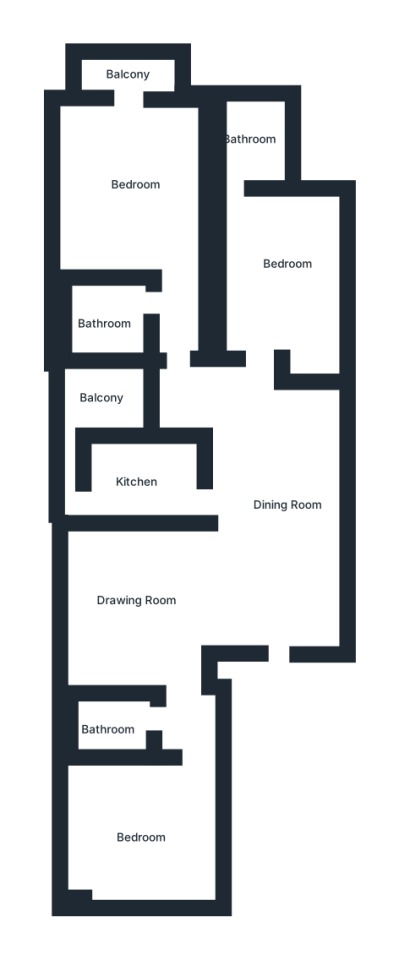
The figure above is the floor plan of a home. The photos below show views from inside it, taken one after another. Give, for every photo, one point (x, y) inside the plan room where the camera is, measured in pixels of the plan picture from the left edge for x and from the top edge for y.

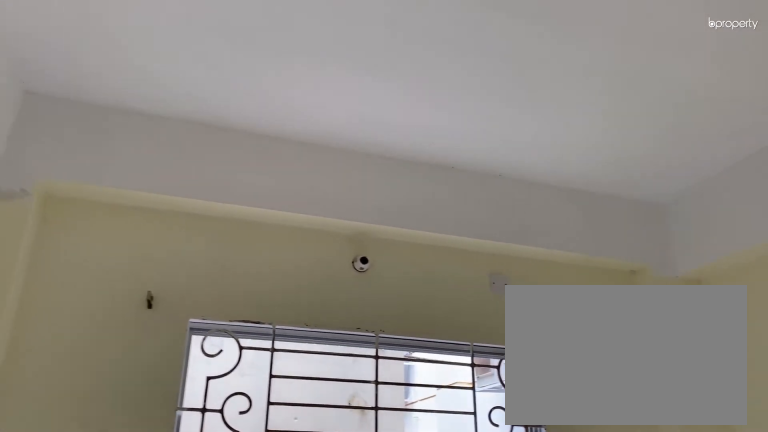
(140, 834)
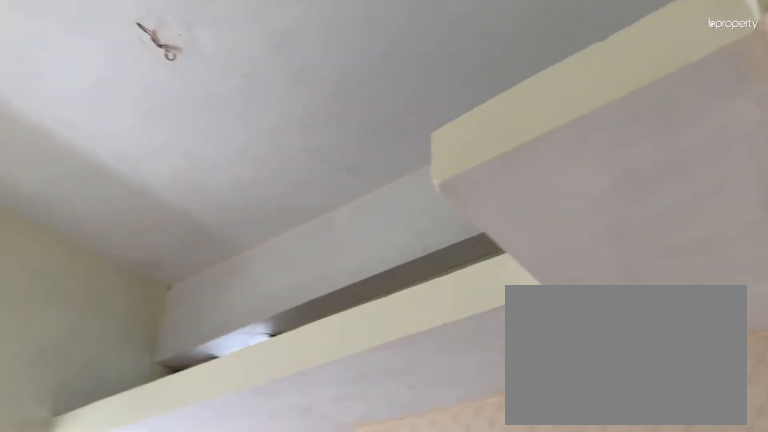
(141, 477)
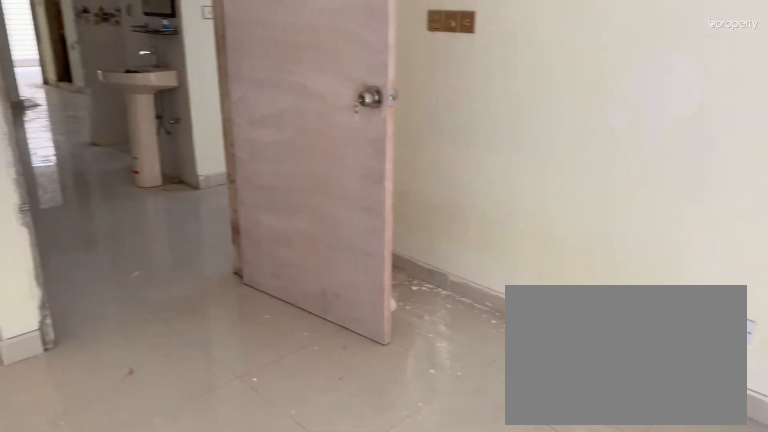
(273, 274)
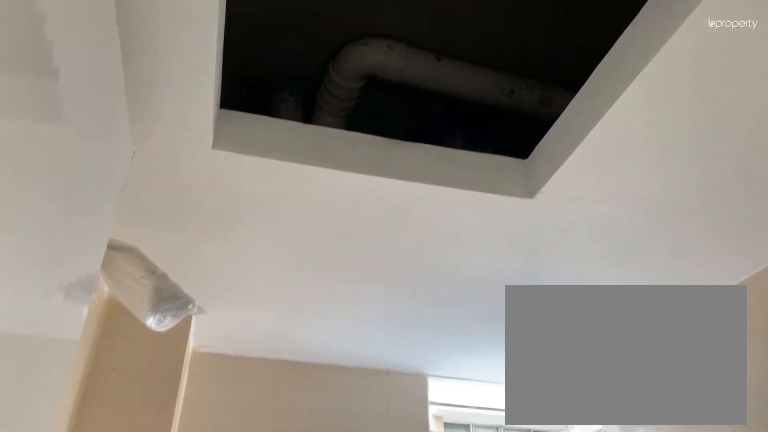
(251, 145)
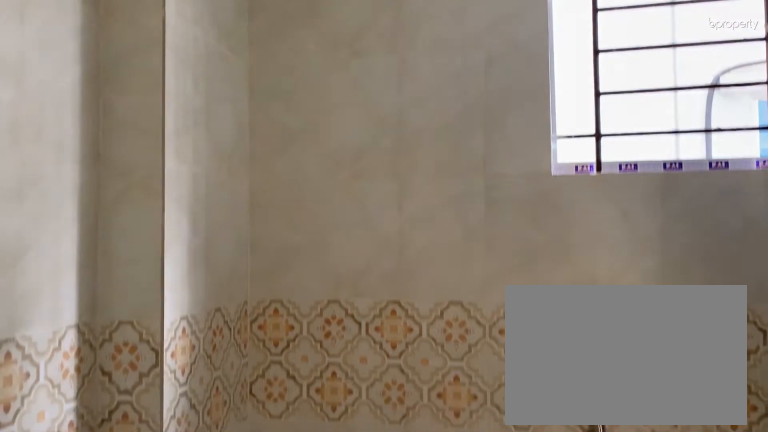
(105, 319)
